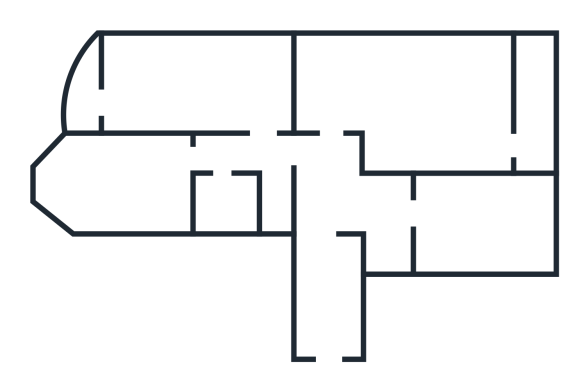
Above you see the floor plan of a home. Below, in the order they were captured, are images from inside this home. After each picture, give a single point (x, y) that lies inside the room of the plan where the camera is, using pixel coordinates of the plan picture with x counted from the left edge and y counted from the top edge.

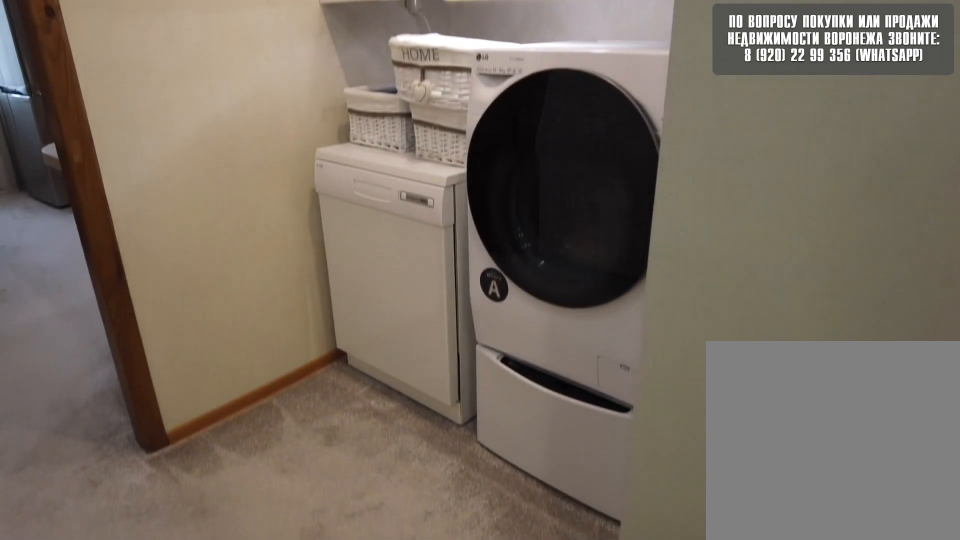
(393, 215)
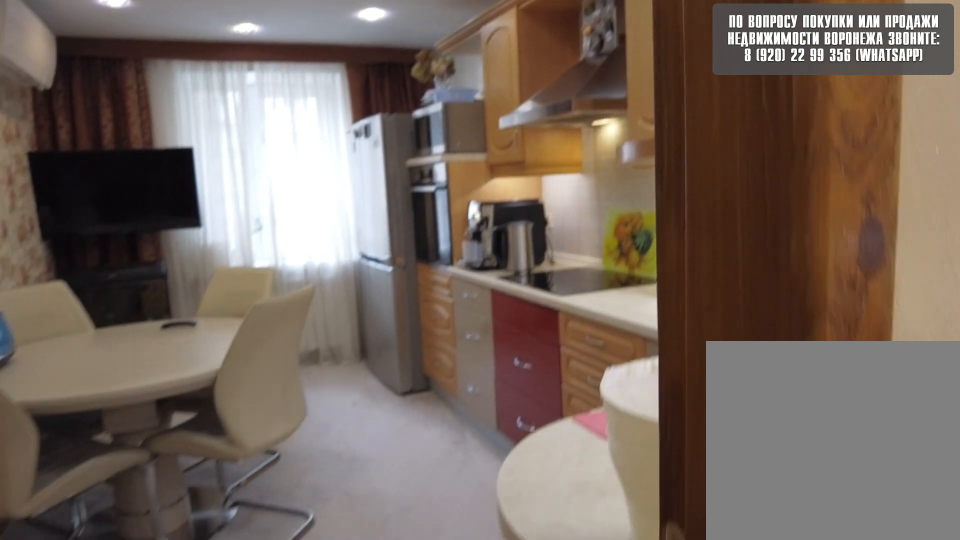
(461, 224)
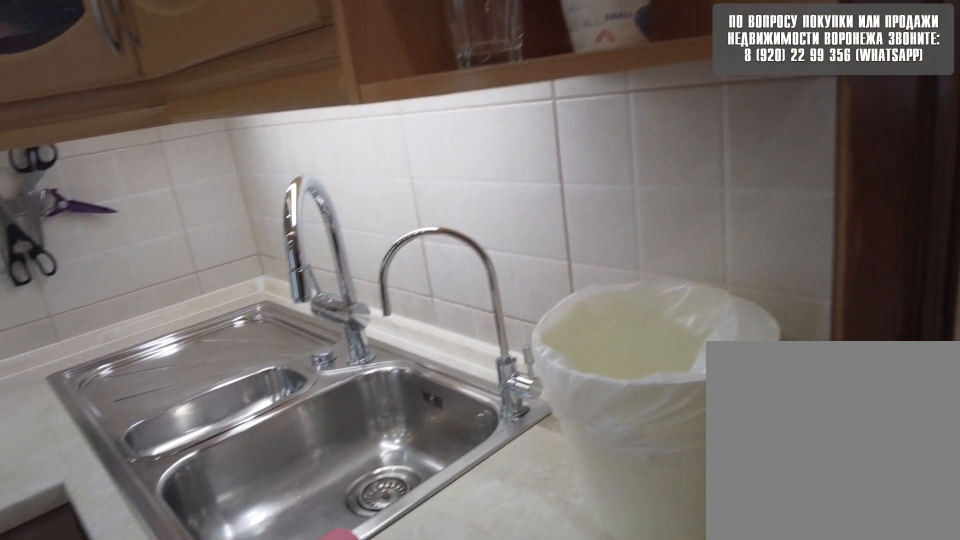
(461, 224)
